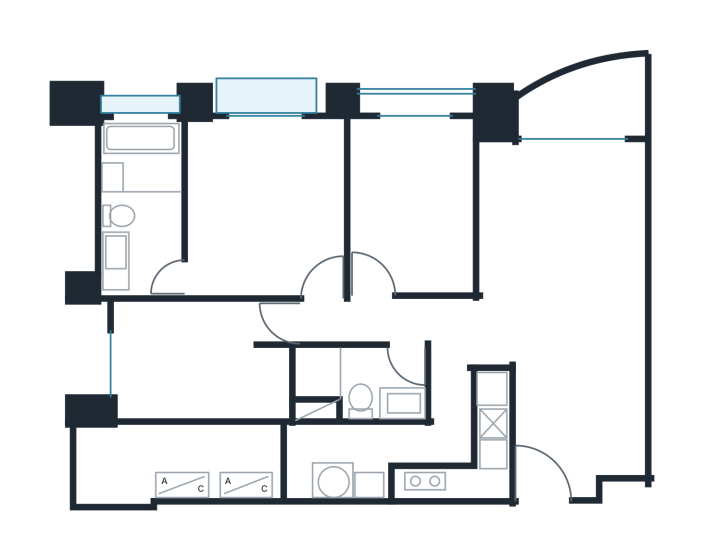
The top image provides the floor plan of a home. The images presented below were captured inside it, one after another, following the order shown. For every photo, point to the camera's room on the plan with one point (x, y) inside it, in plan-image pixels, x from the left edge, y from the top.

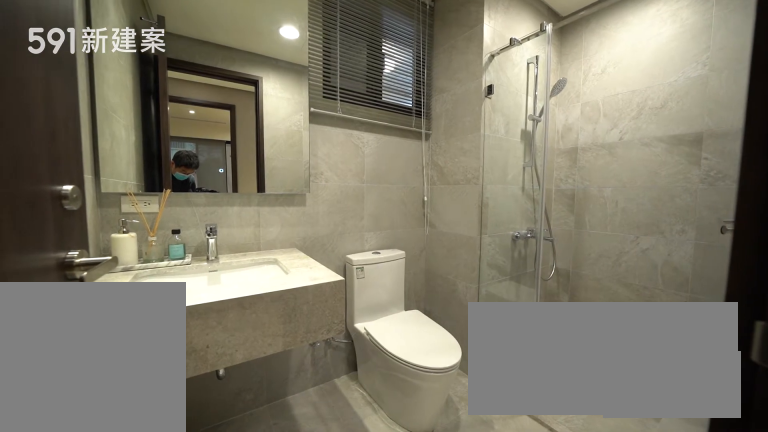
(360, 382)
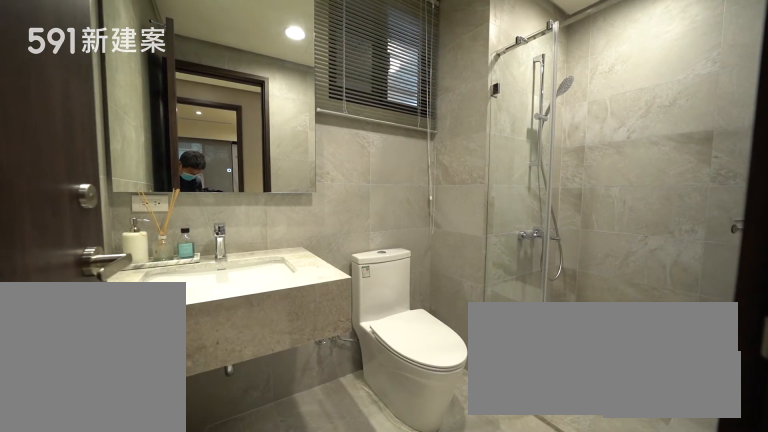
(360, 382)
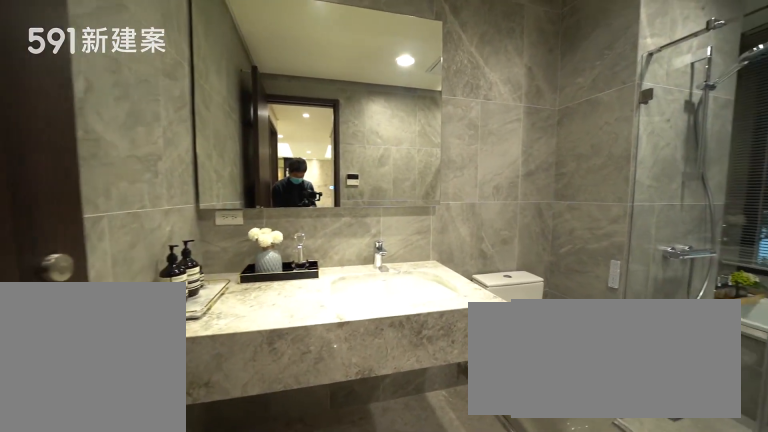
(143, 203)
